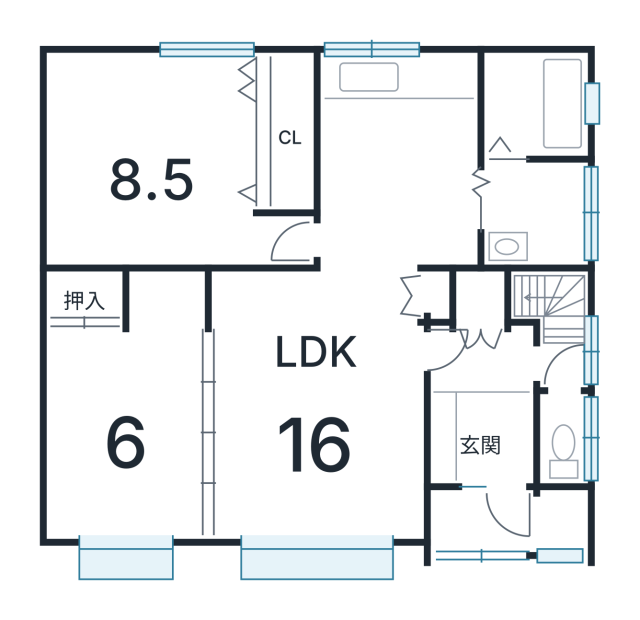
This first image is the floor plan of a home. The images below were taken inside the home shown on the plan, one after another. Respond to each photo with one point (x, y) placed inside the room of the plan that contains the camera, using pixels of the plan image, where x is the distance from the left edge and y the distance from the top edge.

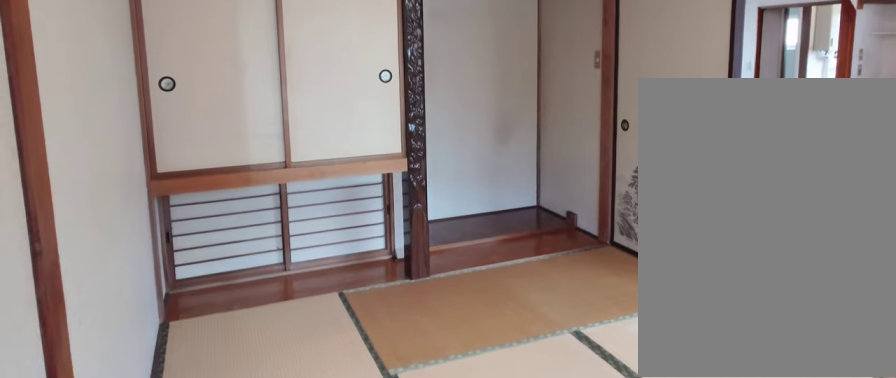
(127, 429)
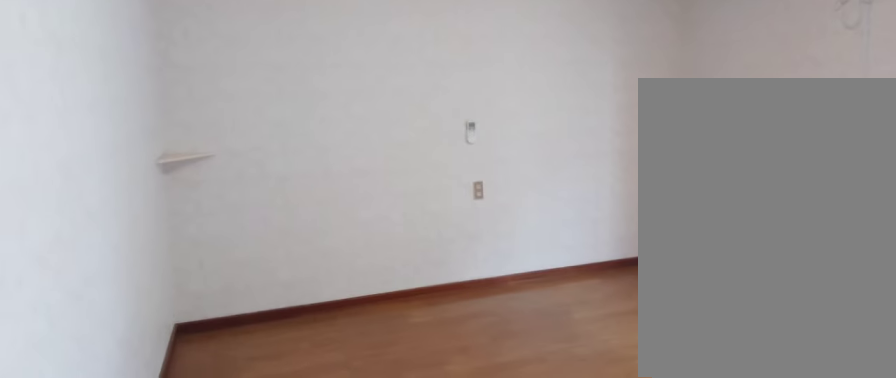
(150, 161)
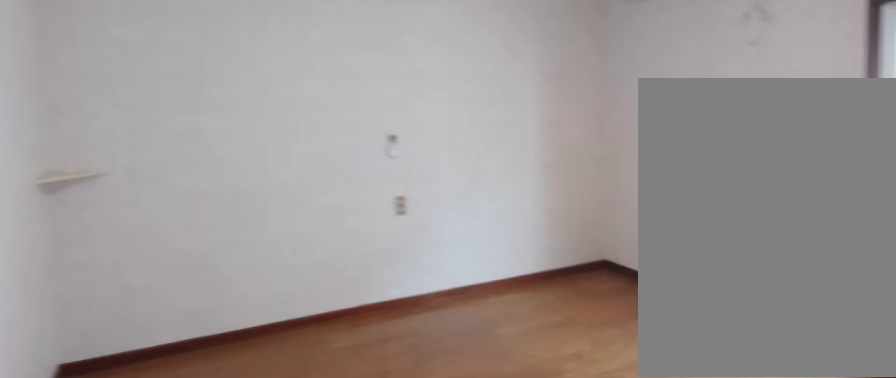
(150, 161)
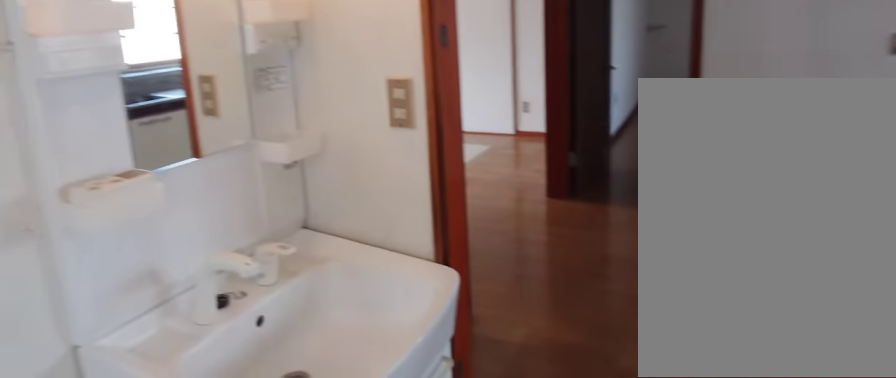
(529, 218)
